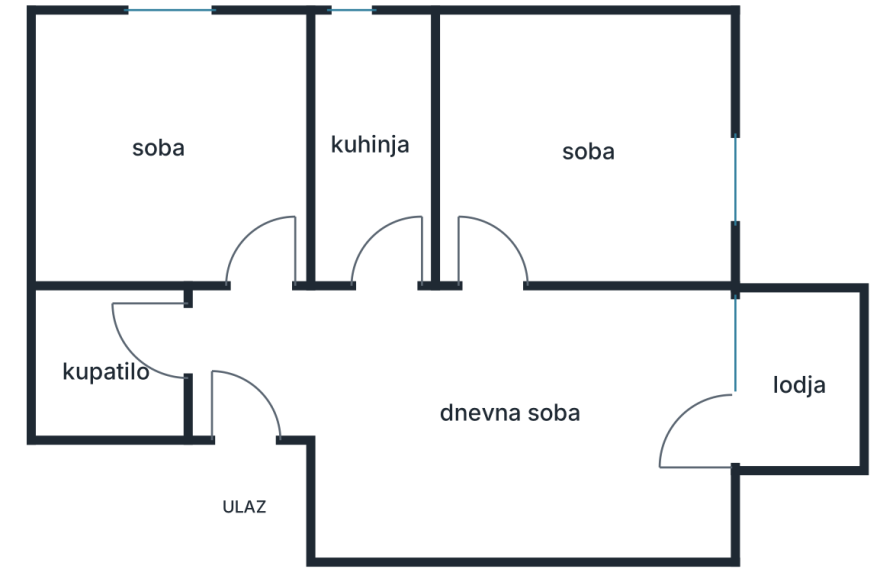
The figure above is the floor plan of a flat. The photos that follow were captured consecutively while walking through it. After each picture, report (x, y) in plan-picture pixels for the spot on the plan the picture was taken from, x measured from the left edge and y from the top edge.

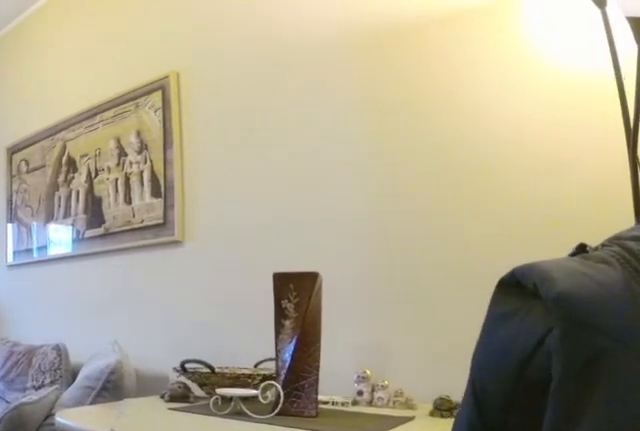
(285, 365)
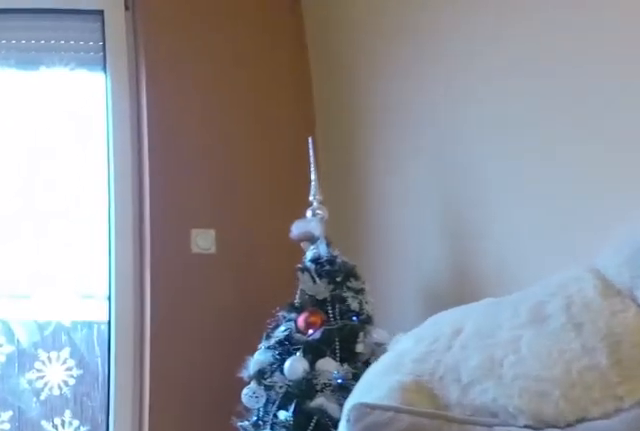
(514, 385)
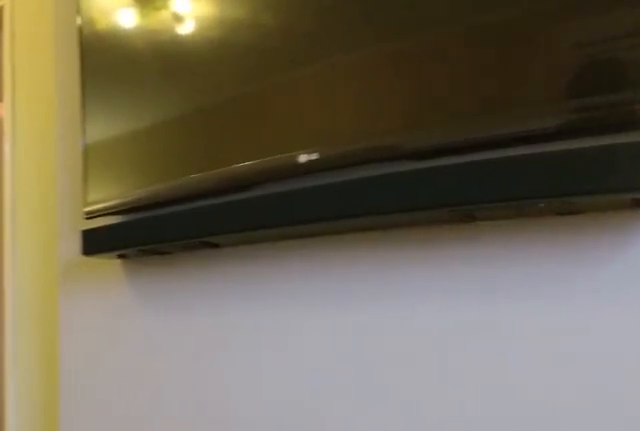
(671, 352)
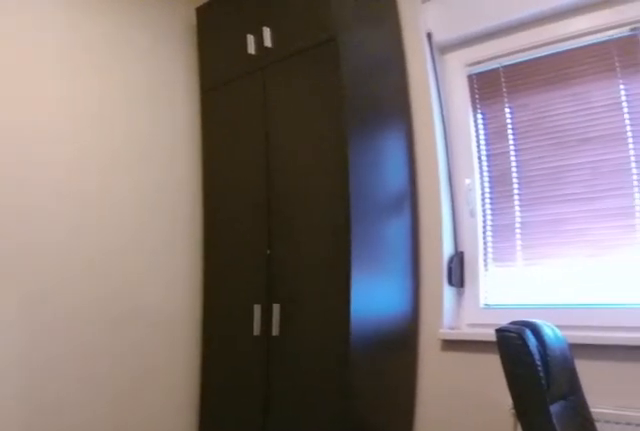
(494, 245)
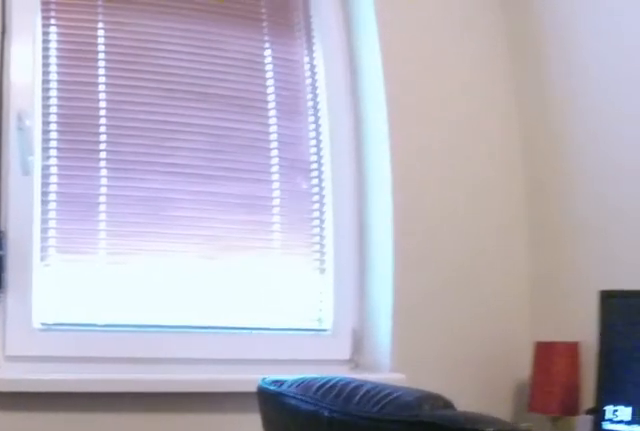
(546, 157)
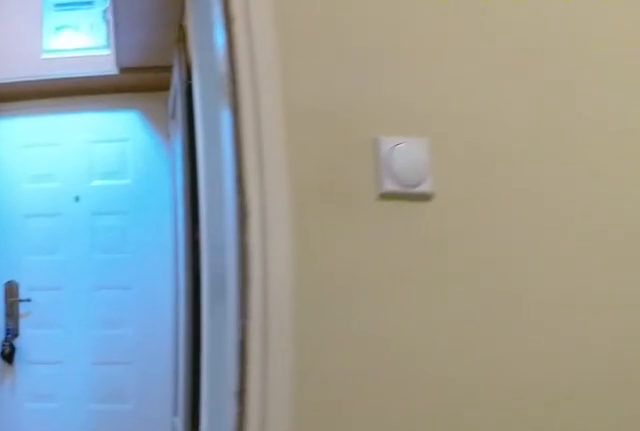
(257, 169)
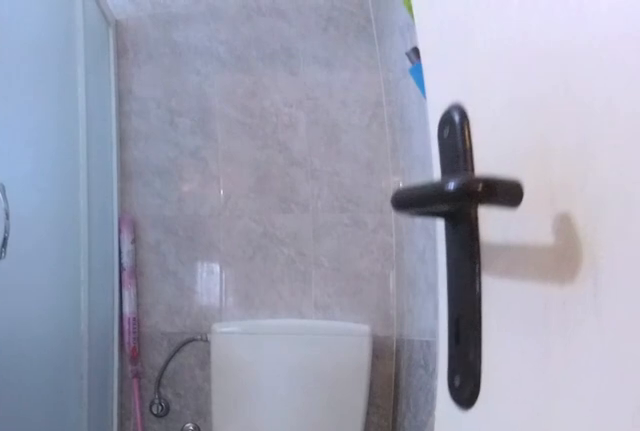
(190, 323)
